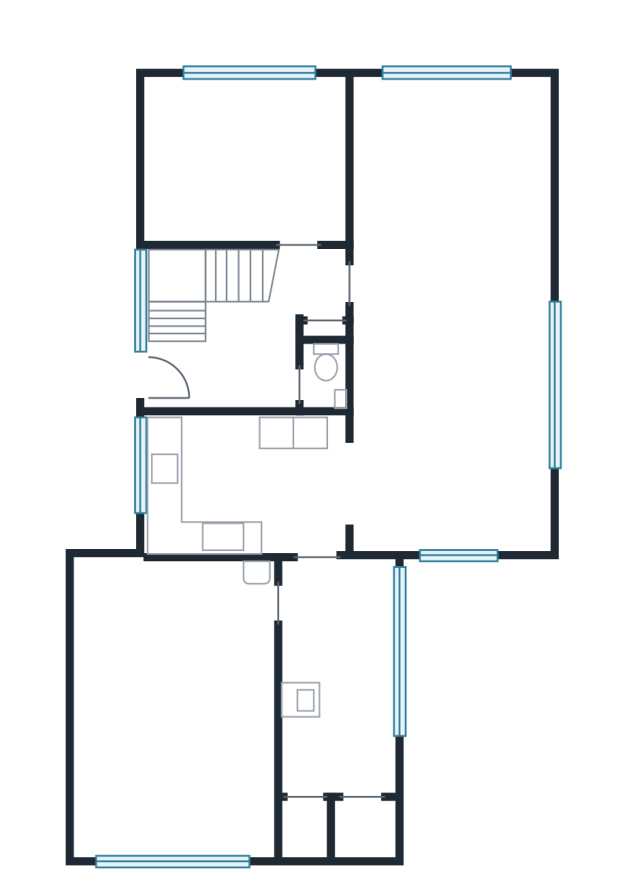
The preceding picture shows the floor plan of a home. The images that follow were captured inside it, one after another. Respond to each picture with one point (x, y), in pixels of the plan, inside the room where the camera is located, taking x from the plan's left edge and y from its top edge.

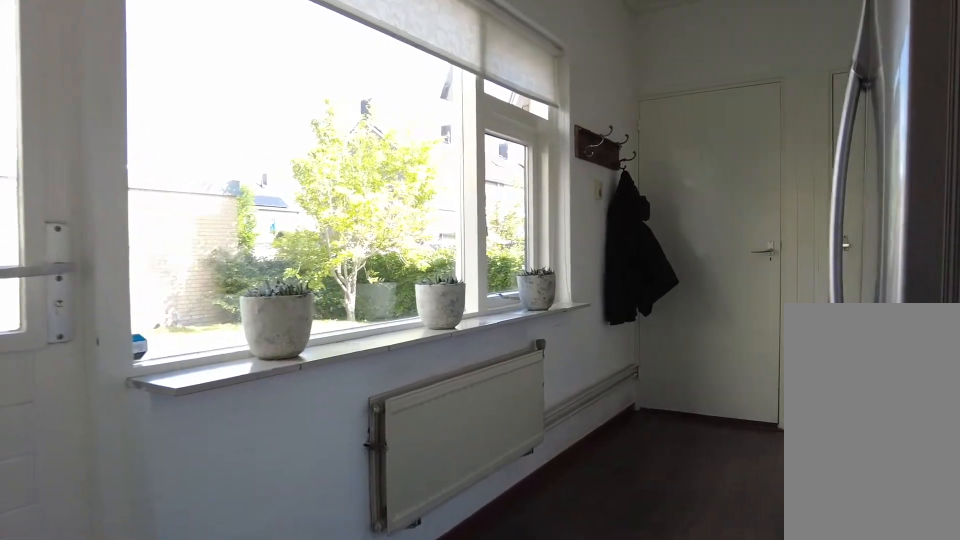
(339, 678)
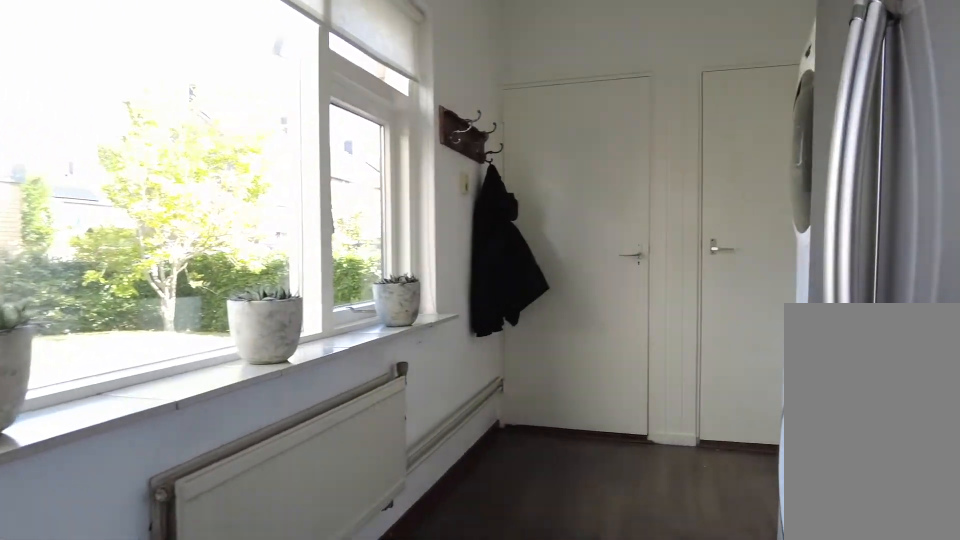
(339, 678)
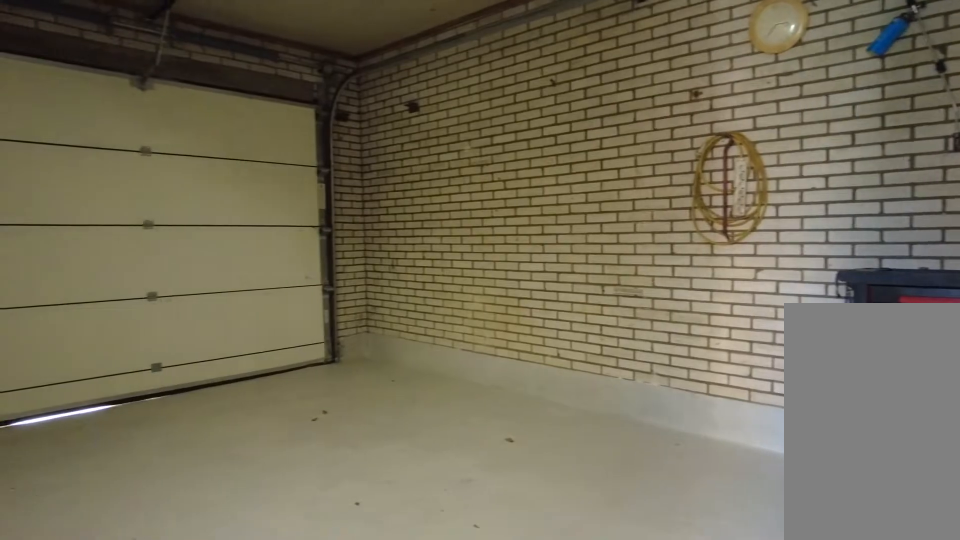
(174, 710)
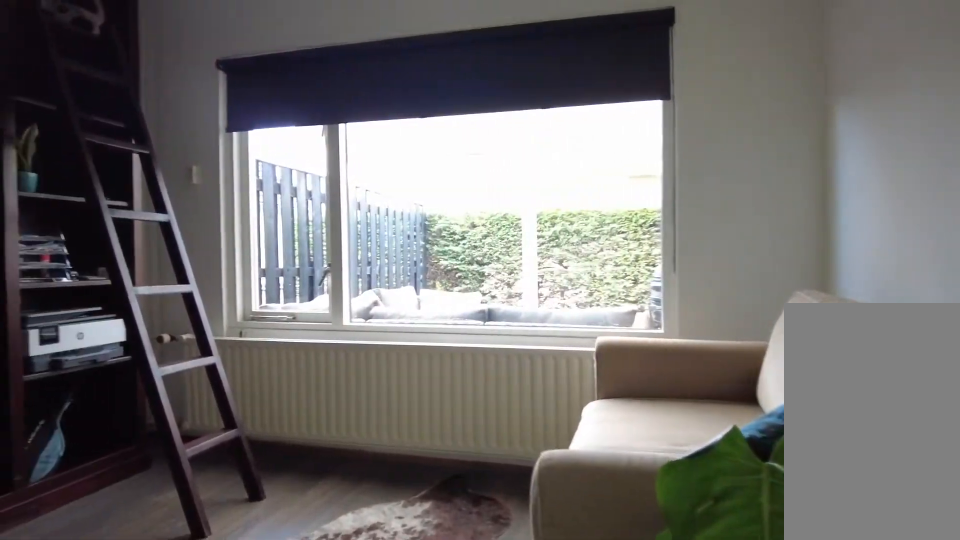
(248, 162)
